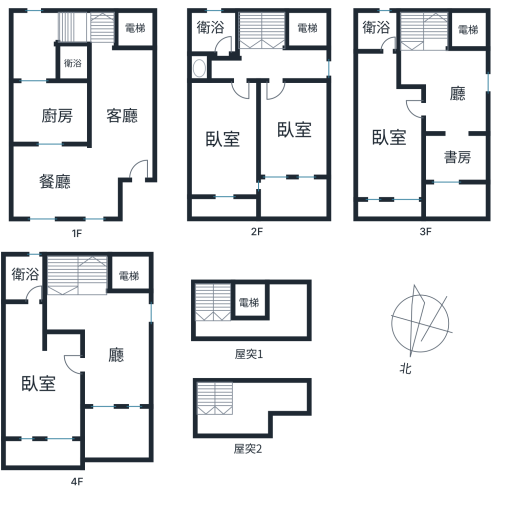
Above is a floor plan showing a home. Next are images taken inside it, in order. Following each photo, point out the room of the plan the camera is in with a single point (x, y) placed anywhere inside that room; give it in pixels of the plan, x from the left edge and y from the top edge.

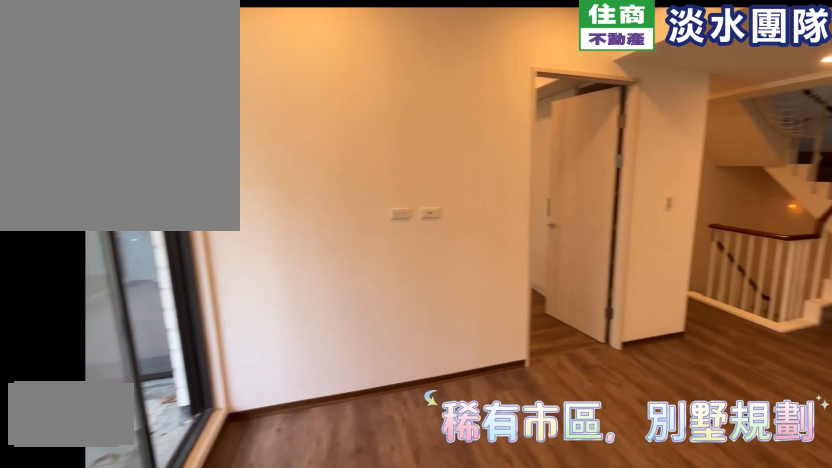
(449, 91)
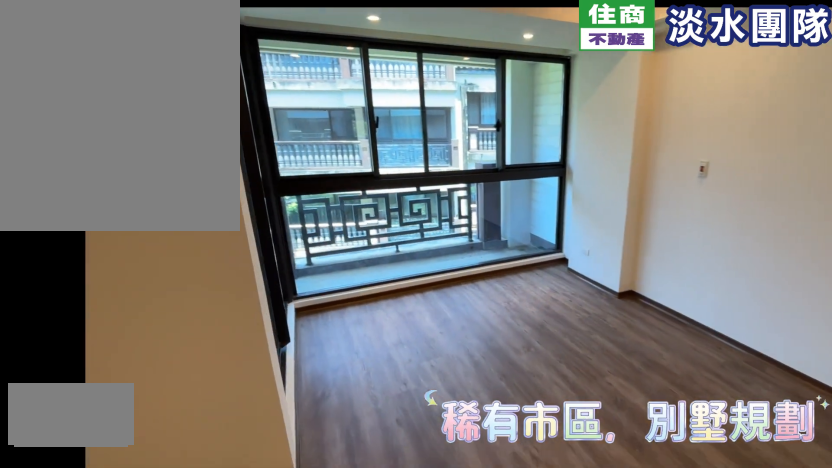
(387, 140)
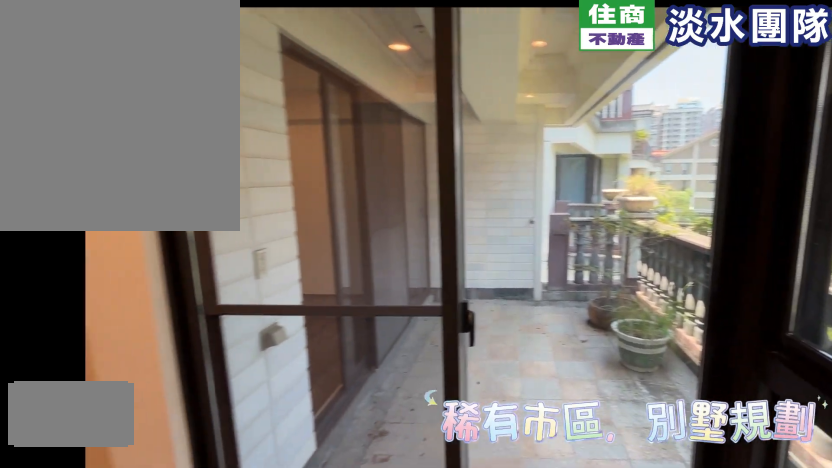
(387, 140)
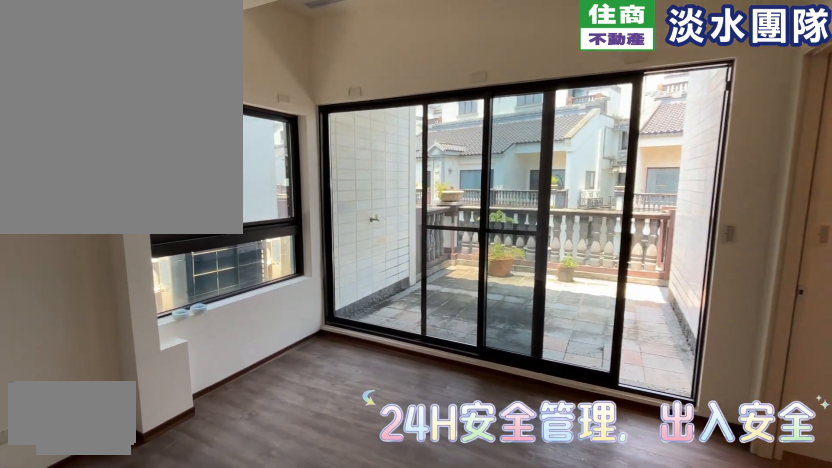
(117, 356)
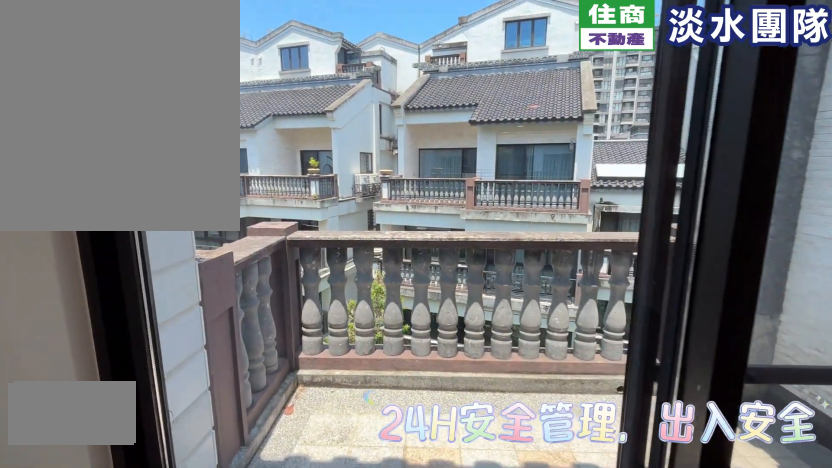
(40, 386)
